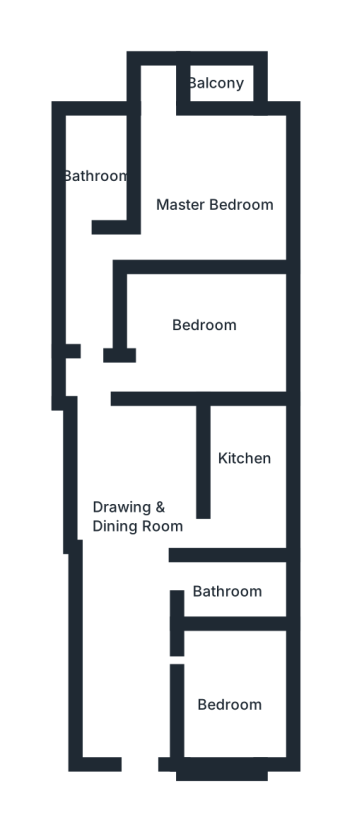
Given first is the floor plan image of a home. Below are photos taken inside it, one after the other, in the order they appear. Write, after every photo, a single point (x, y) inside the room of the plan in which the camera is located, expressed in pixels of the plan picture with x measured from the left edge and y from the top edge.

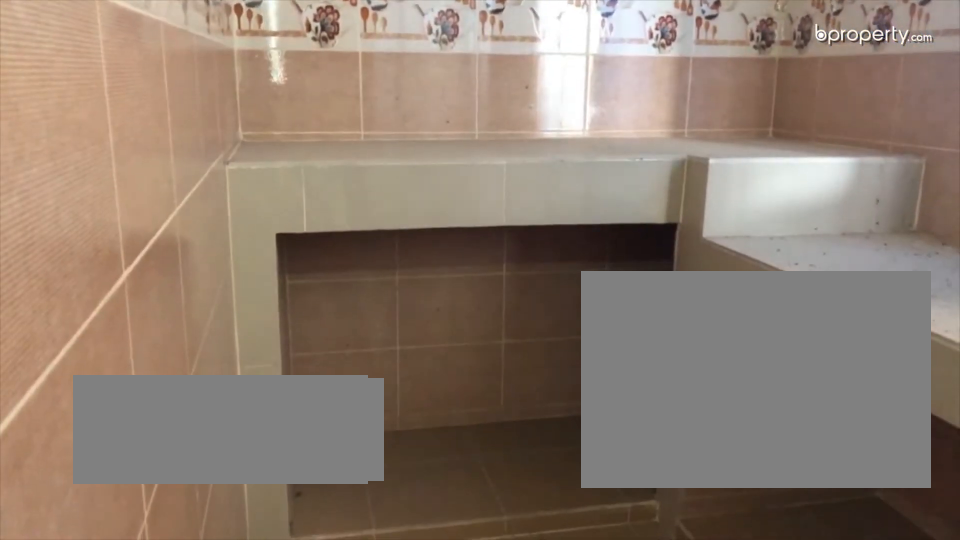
(246, 487)
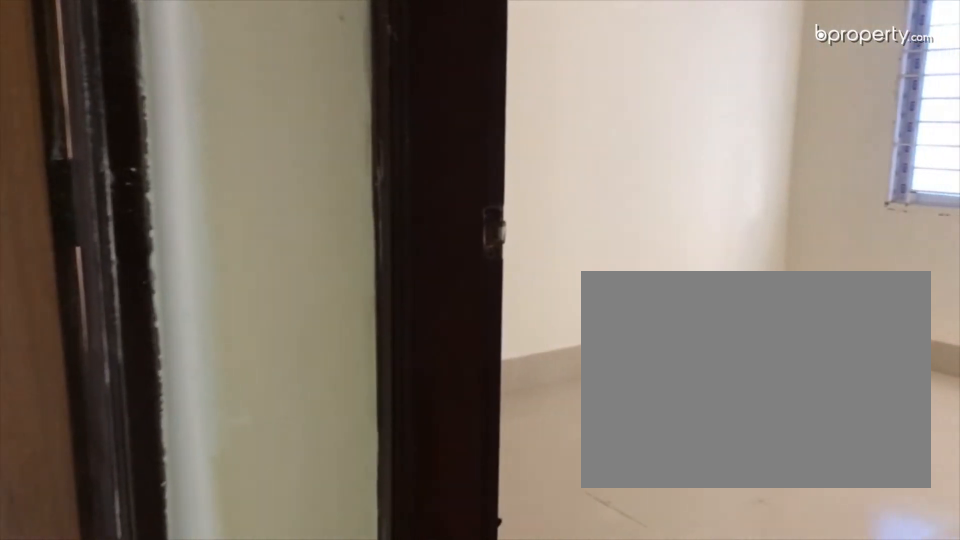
(179, 362)
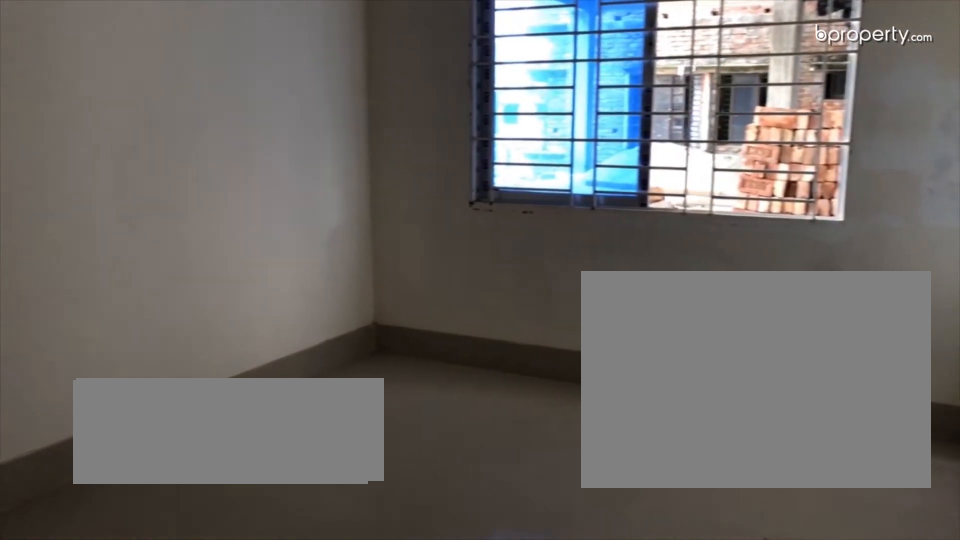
(179, 362)
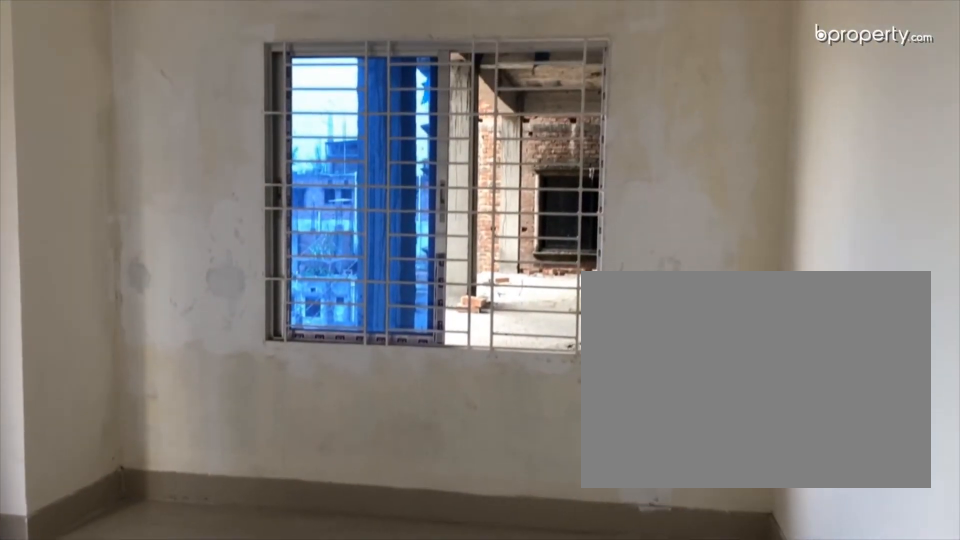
(224, 202)
